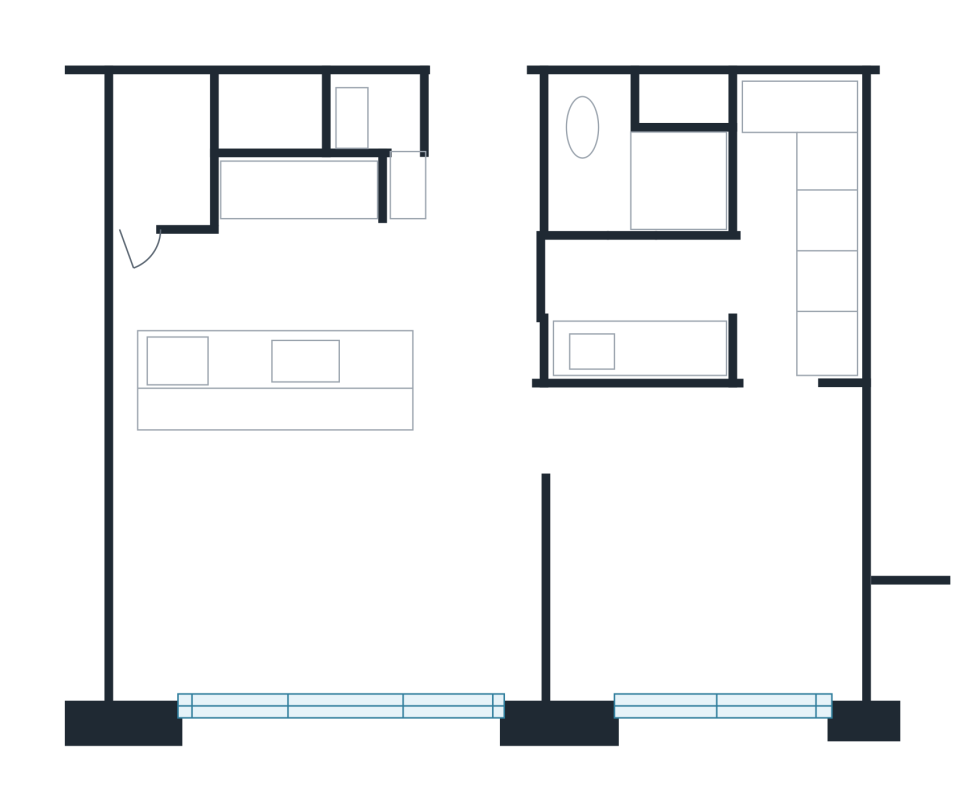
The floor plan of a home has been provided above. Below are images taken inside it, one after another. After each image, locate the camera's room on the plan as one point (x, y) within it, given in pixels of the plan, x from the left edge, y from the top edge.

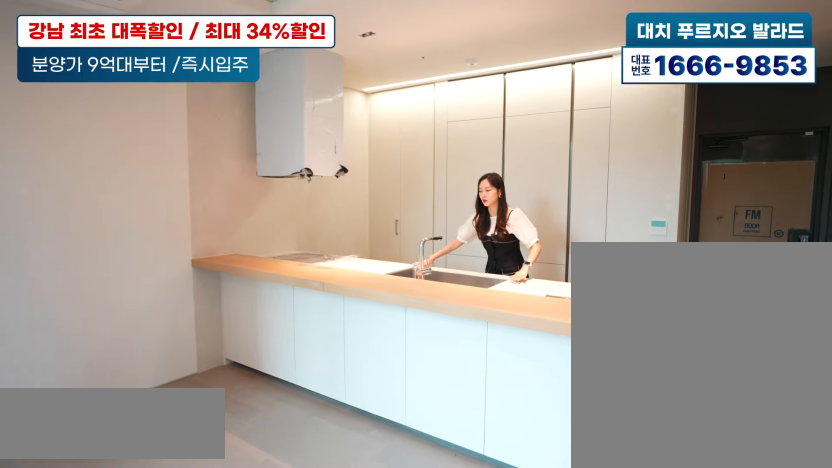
(280, 260)
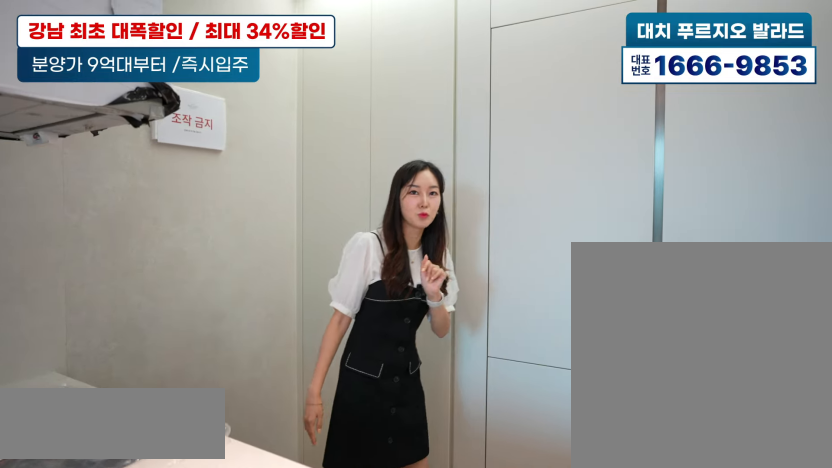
(284, 263)
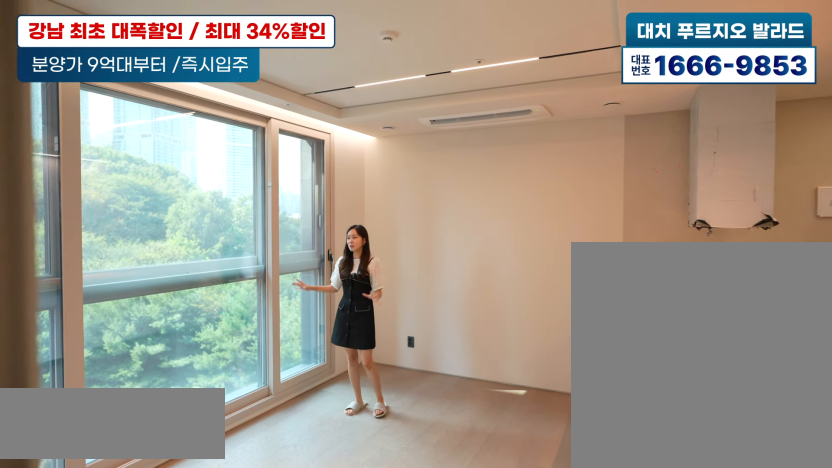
(314, 567)
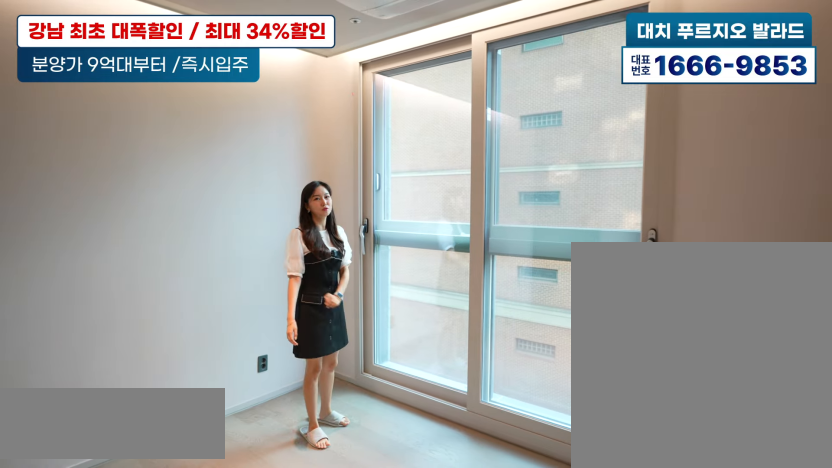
(712, 561)
